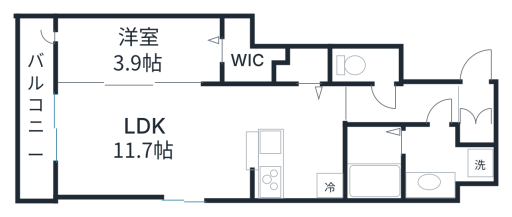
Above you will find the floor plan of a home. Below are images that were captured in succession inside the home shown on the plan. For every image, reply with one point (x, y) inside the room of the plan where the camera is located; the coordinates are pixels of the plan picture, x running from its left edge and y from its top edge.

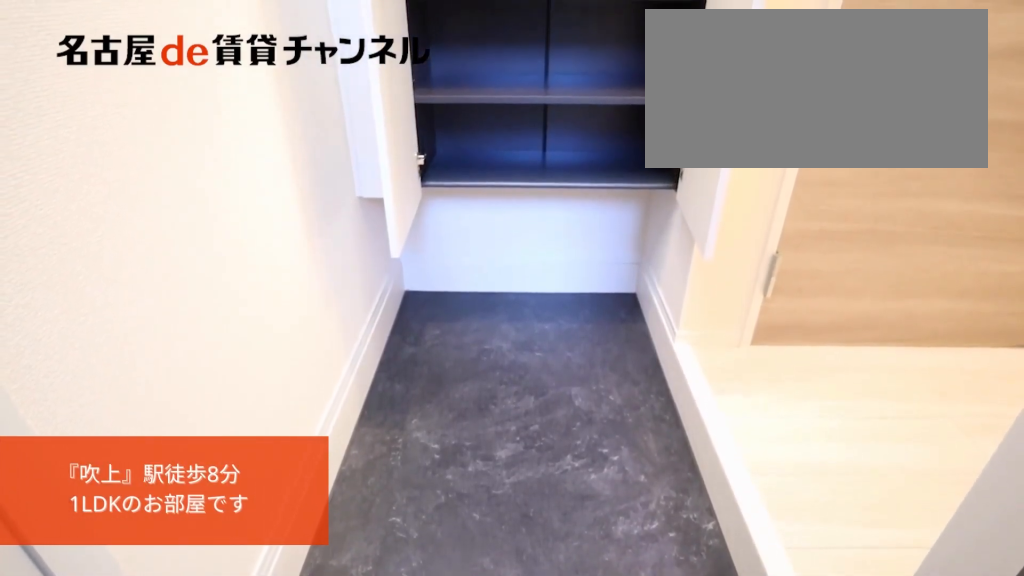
(477, 114)
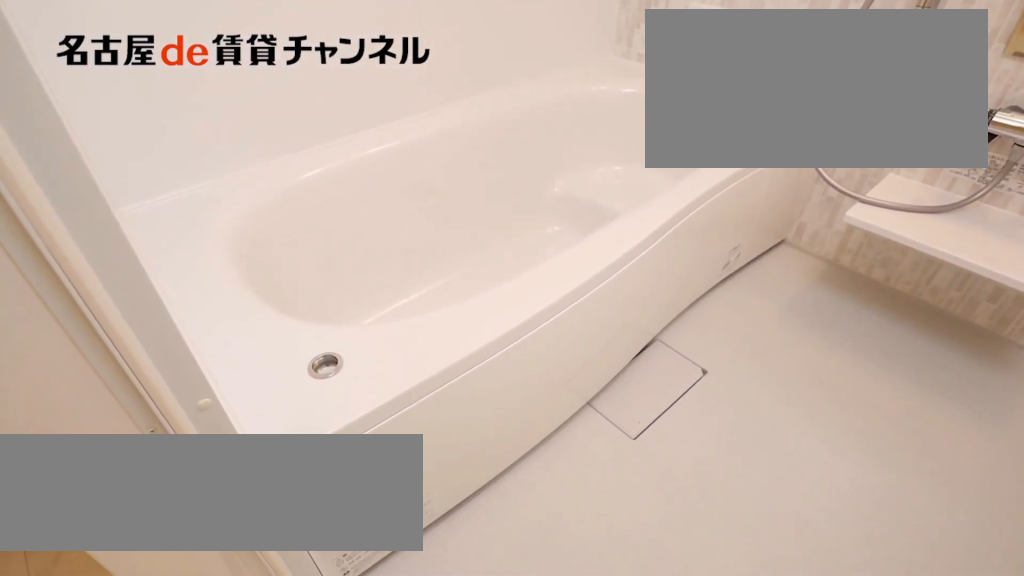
(373, 163)
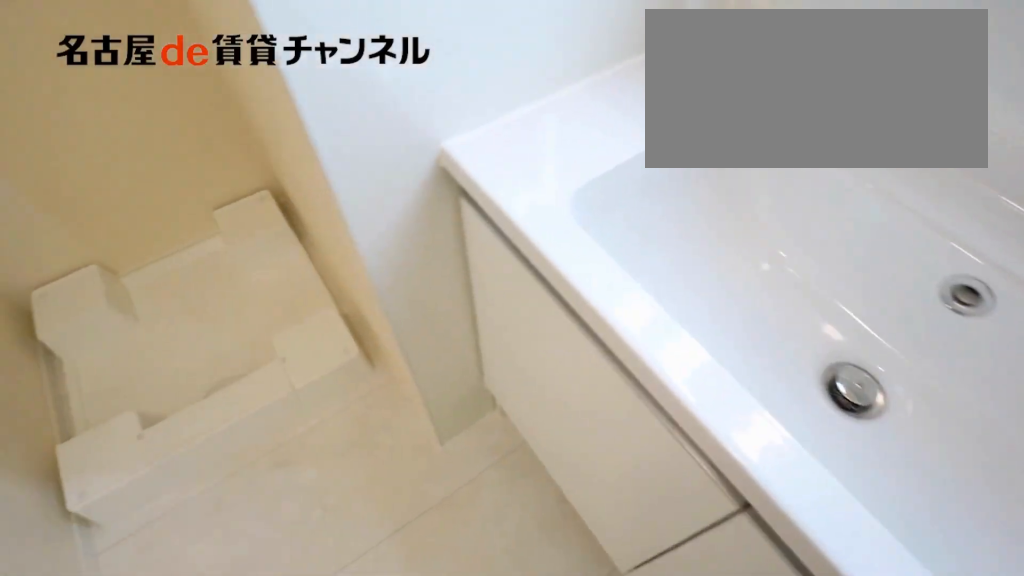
(443, 162)
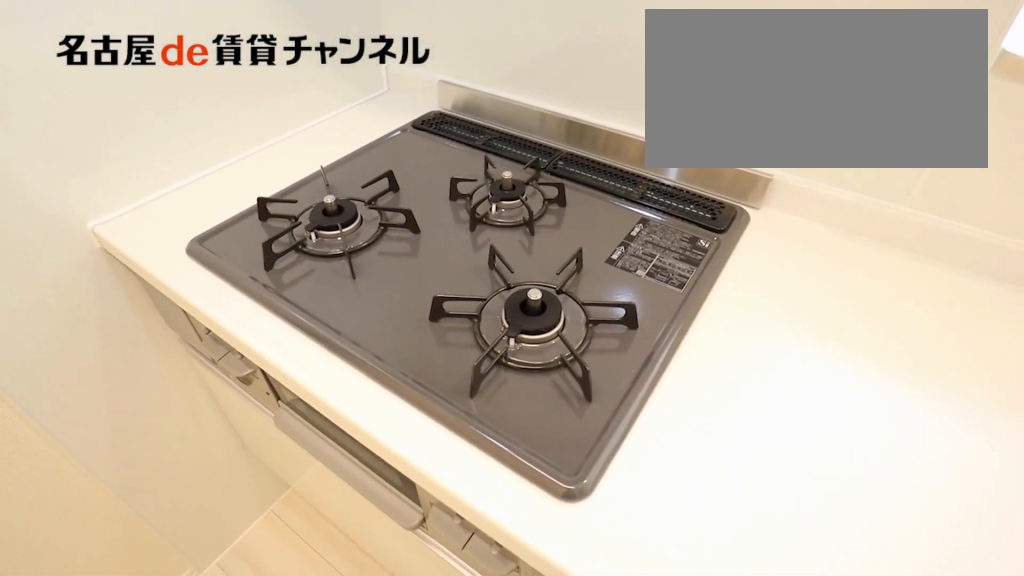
(302, 143)
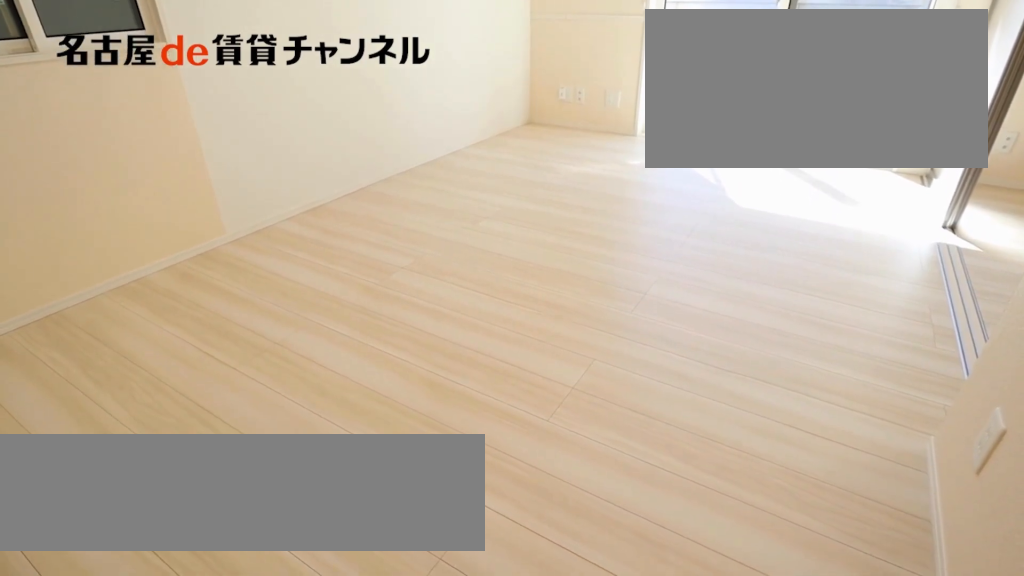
(155, 143)
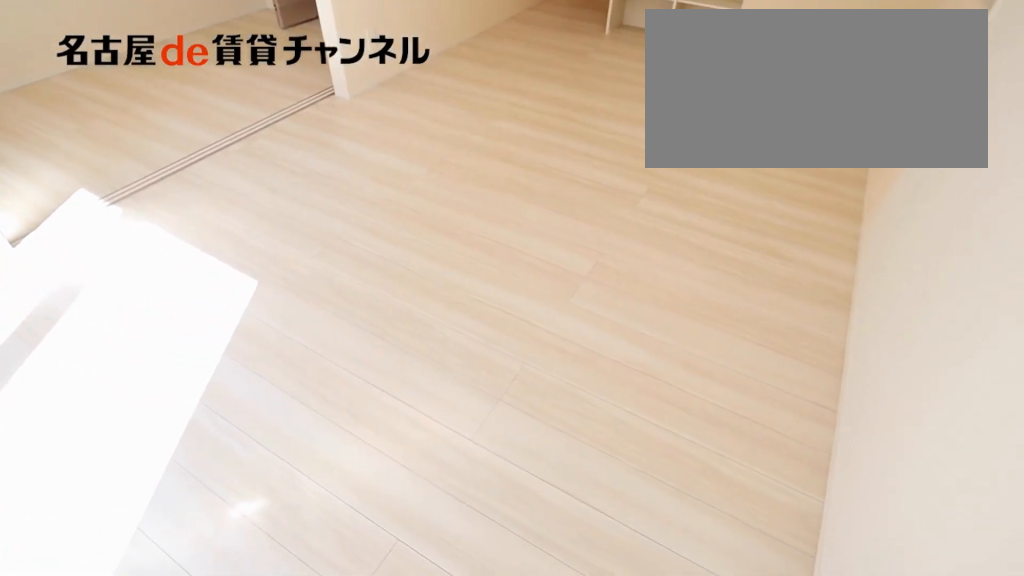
(155, 143)
